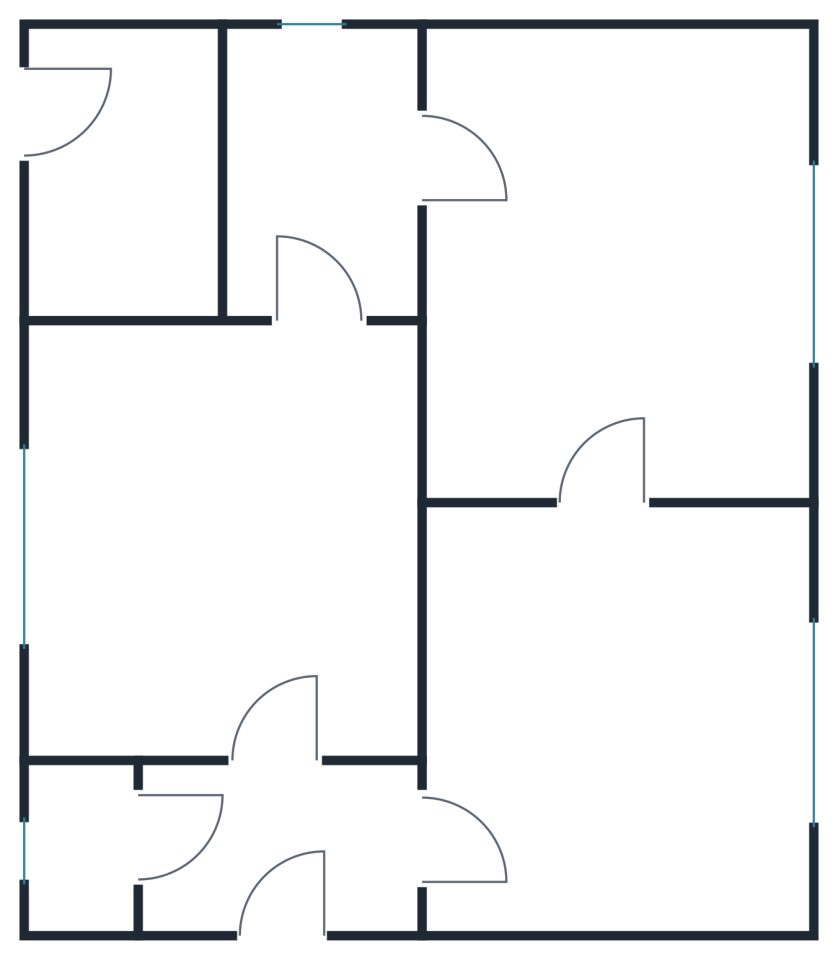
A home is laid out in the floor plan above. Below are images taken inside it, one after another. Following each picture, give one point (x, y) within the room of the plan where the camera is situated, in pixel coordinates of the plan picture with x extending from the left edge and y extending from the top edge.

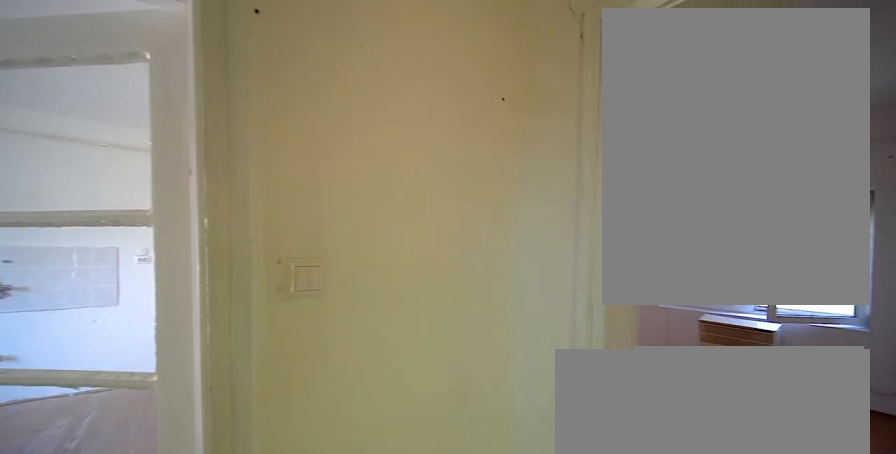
(290, 828)
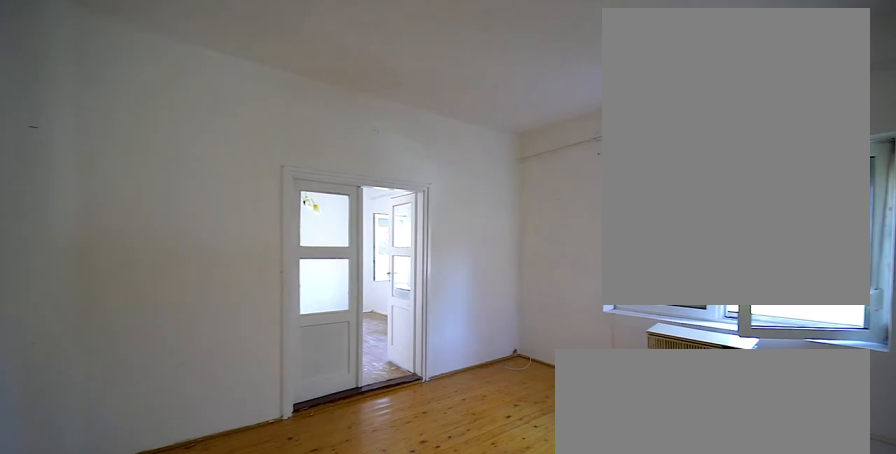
(623, 723)
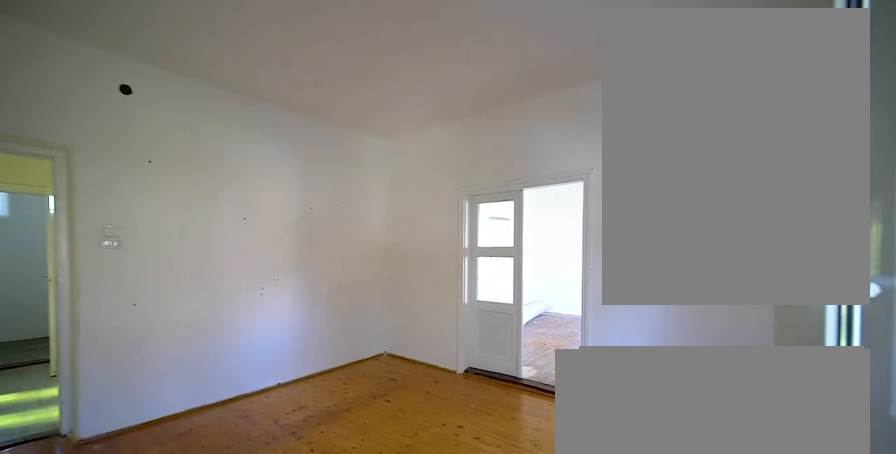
(624, 723)
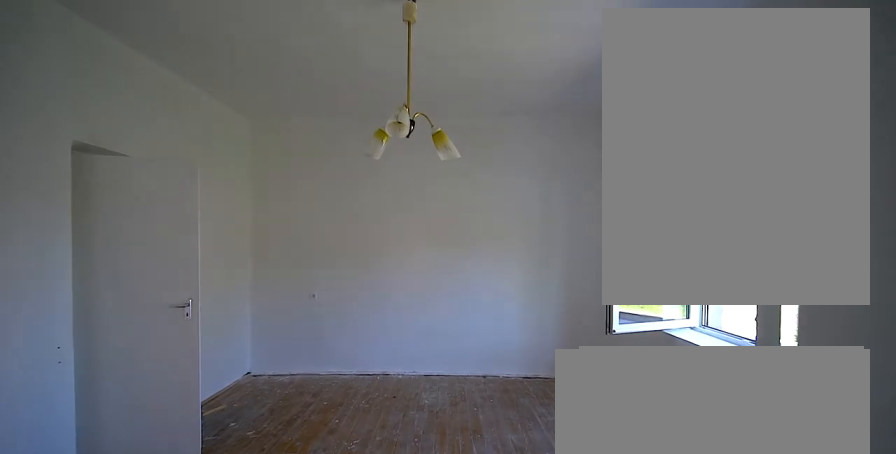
(632, 283)
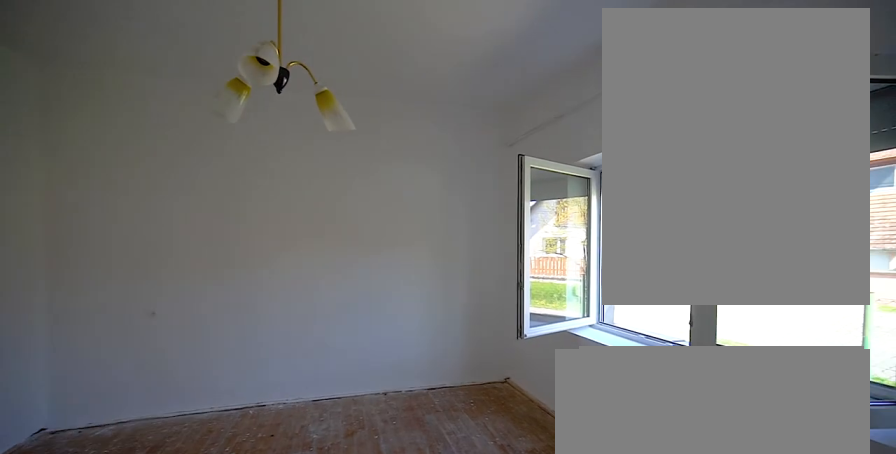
(632, 283)
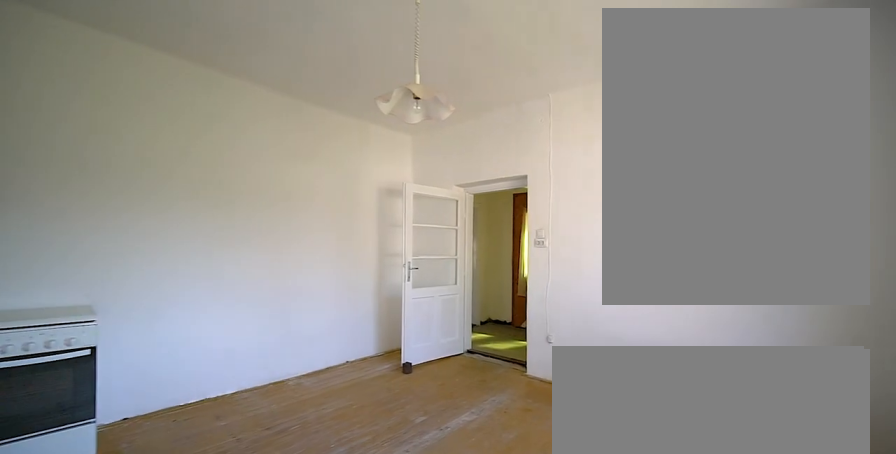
(224, 556)
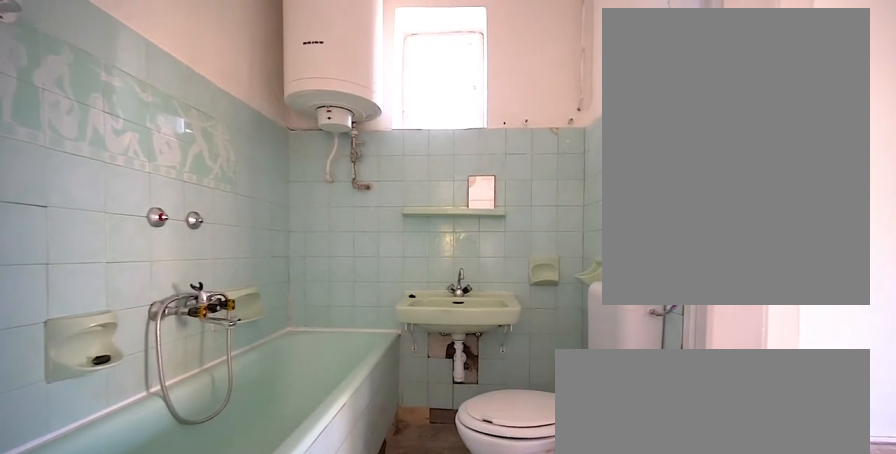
(314, 181)
